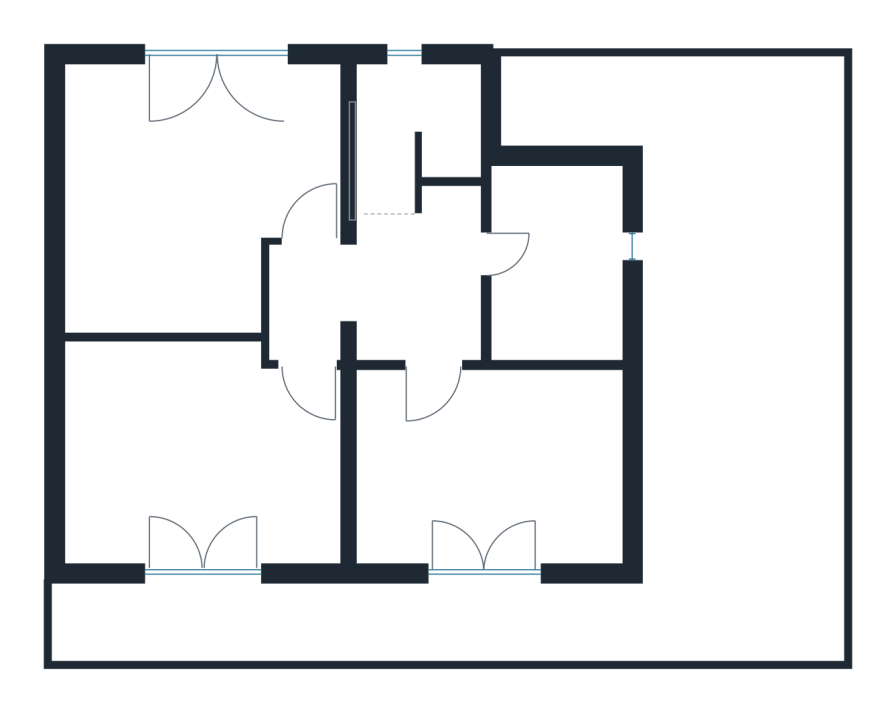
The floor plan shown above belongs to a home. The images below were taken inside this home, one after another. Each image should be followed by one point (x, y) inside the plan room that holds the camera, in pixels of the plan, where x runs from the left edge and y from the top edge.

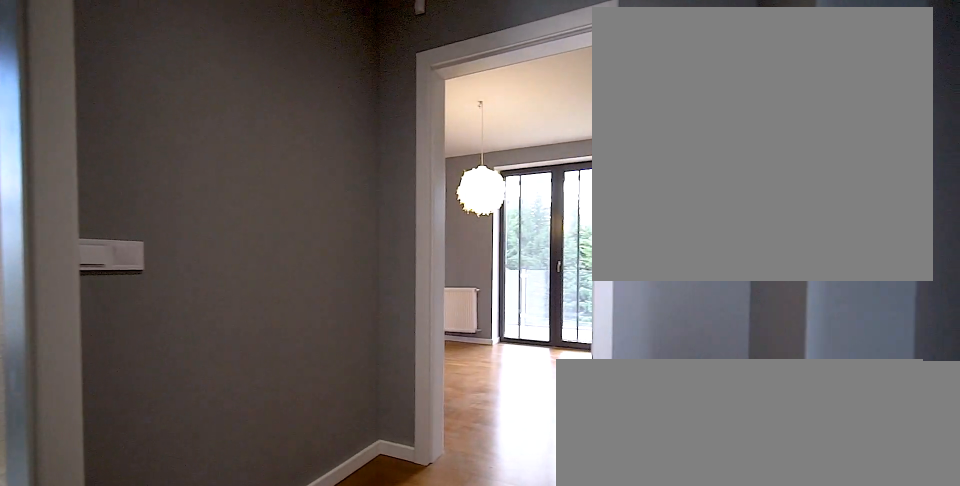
(402, 281)
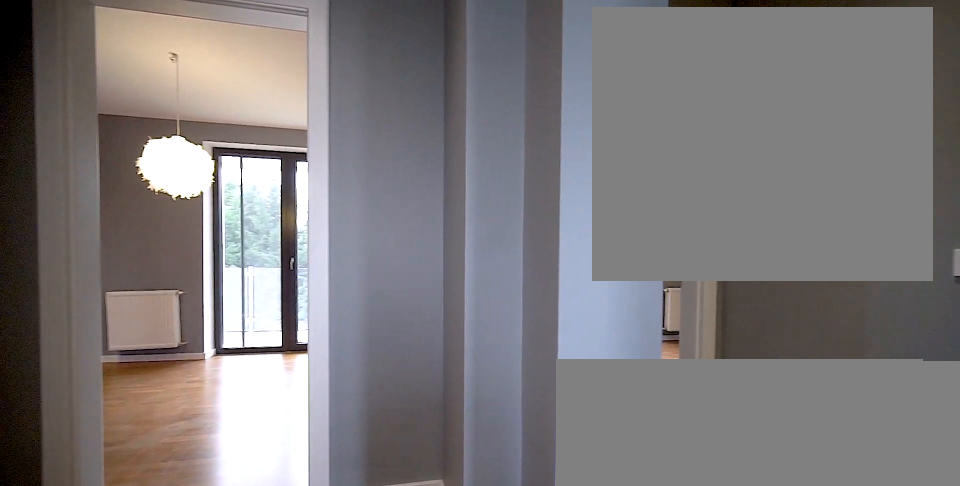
(402, 281)
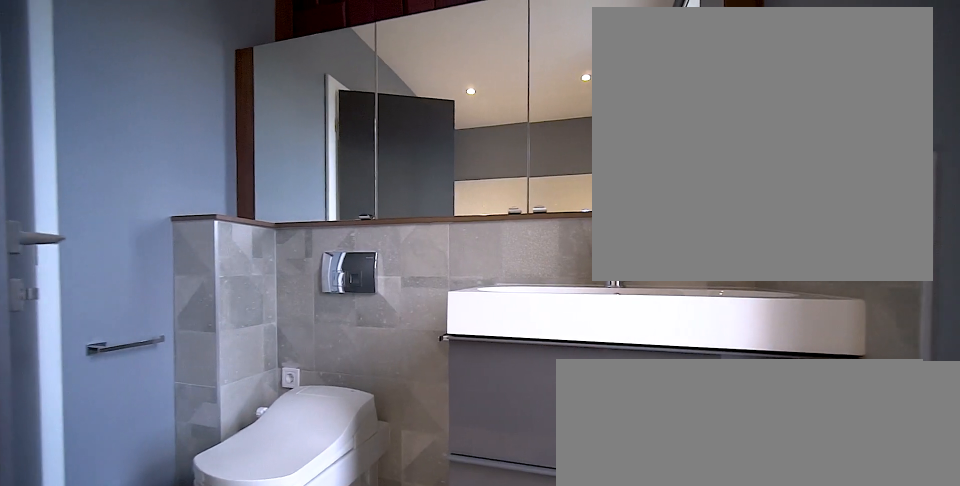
(563, 270)
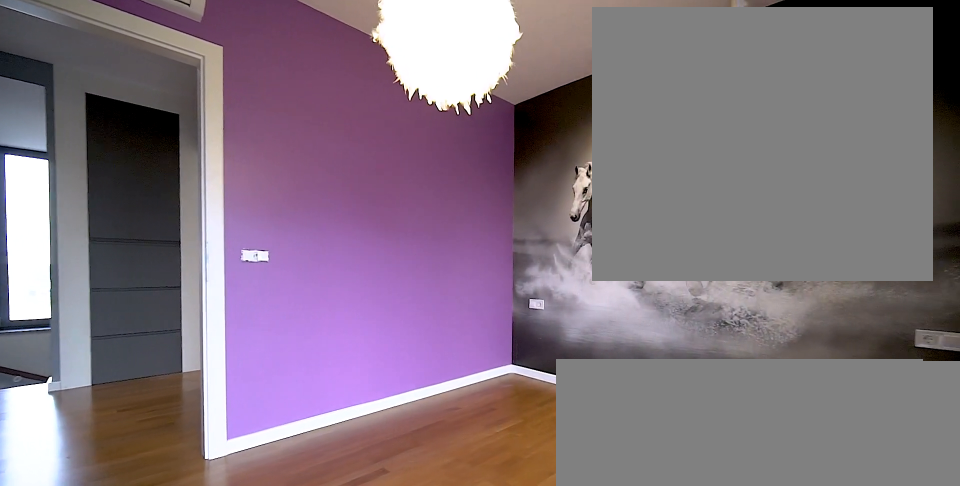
(486, 464)
